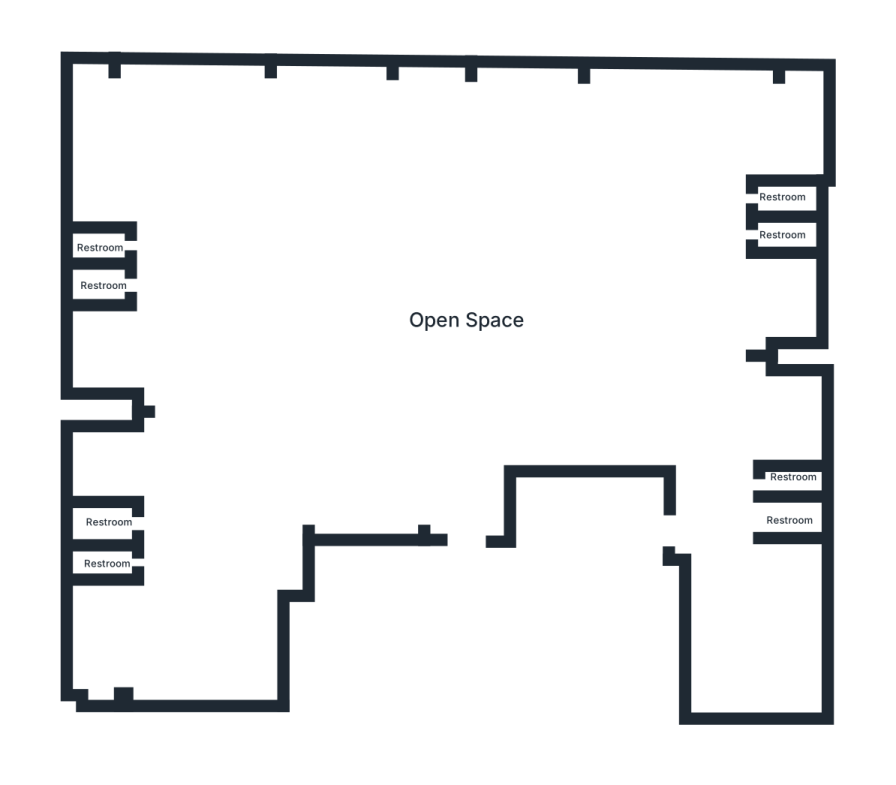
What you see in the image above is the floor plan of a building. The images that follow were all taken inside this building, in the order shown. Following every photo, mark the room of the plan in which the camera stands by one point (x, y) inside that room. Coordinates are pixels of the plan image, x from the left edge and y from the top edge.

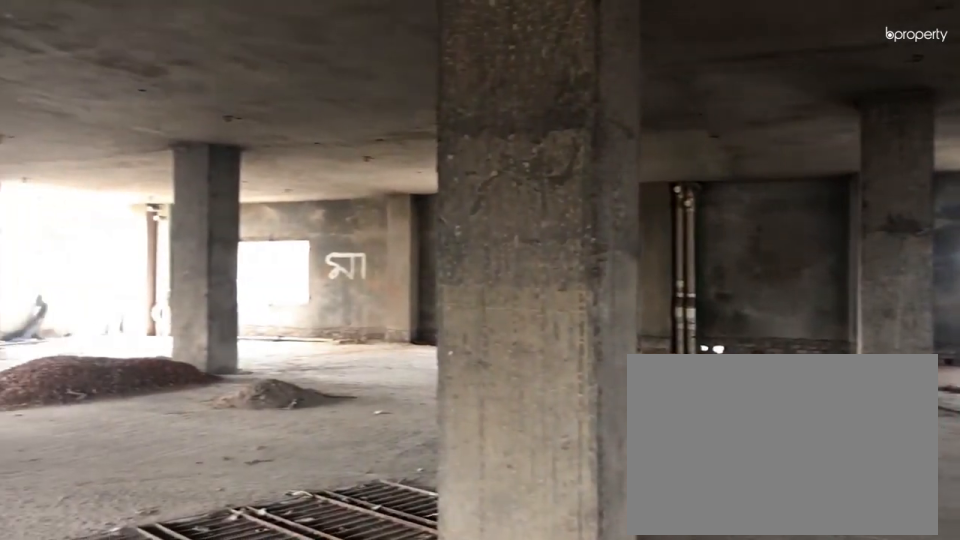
(450, 326)
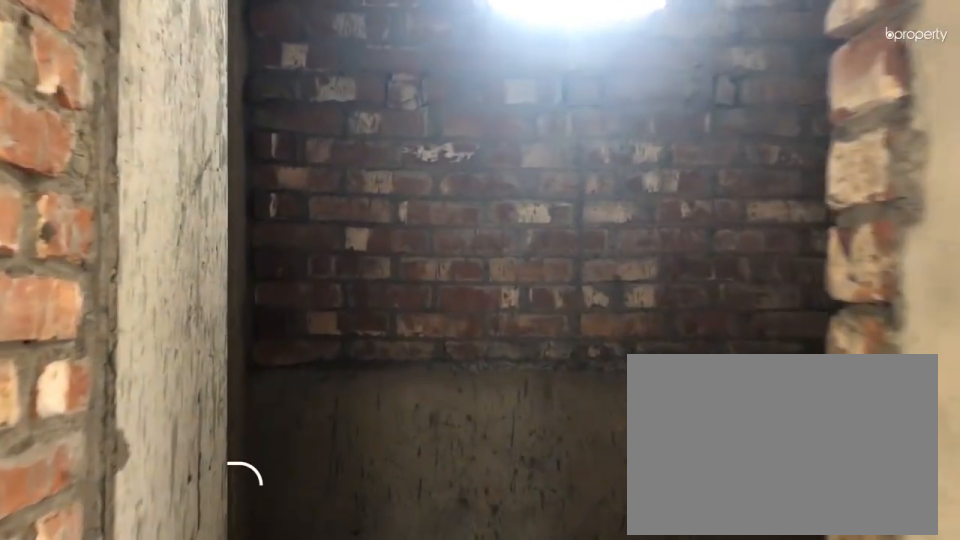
(779, 206)
